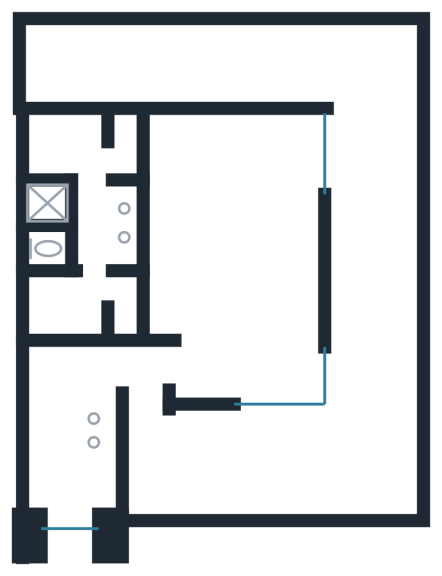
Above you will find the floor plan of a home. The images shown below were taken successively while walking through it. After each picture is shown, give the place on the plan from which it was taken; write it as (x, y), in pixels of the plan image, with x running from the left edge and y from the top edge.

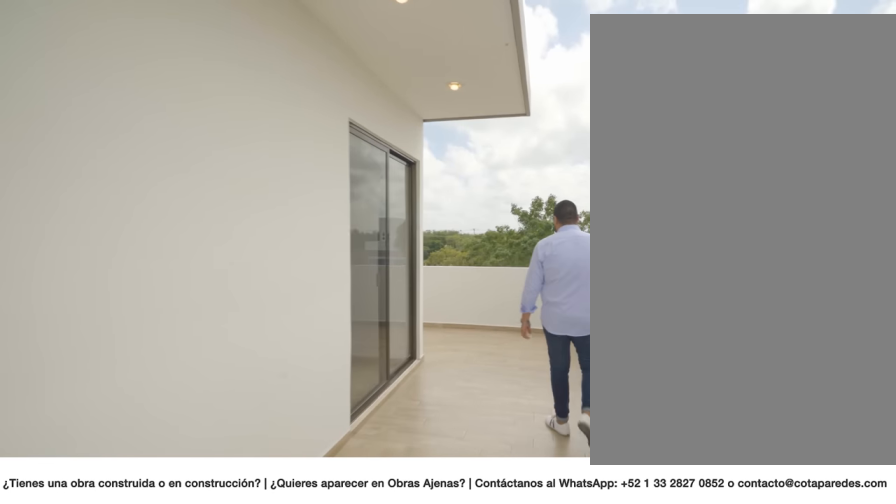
(370, 252)
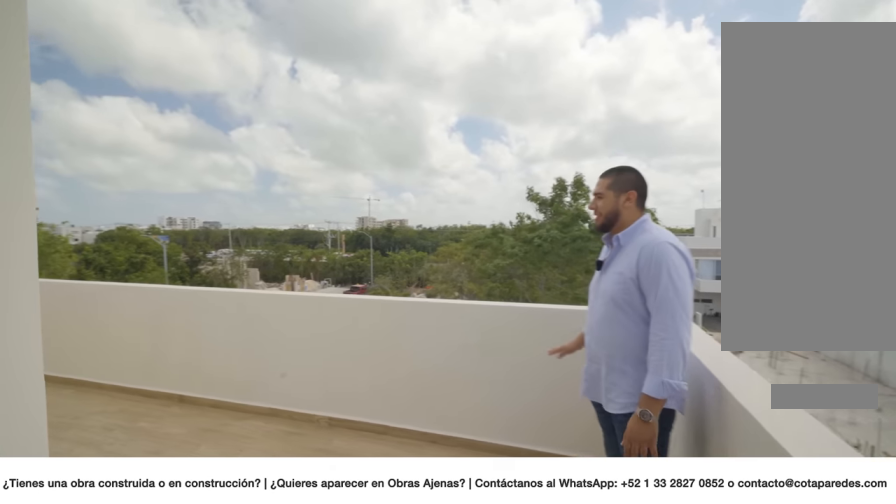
(371, 71)
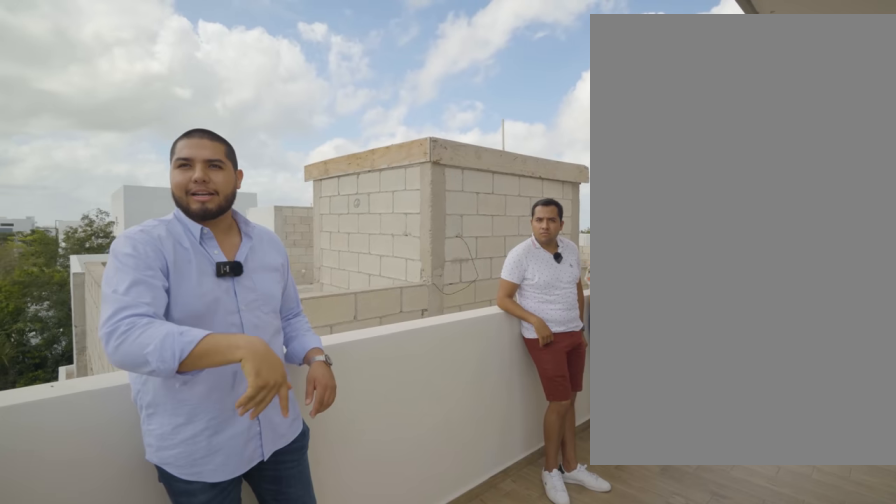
(342, 63)
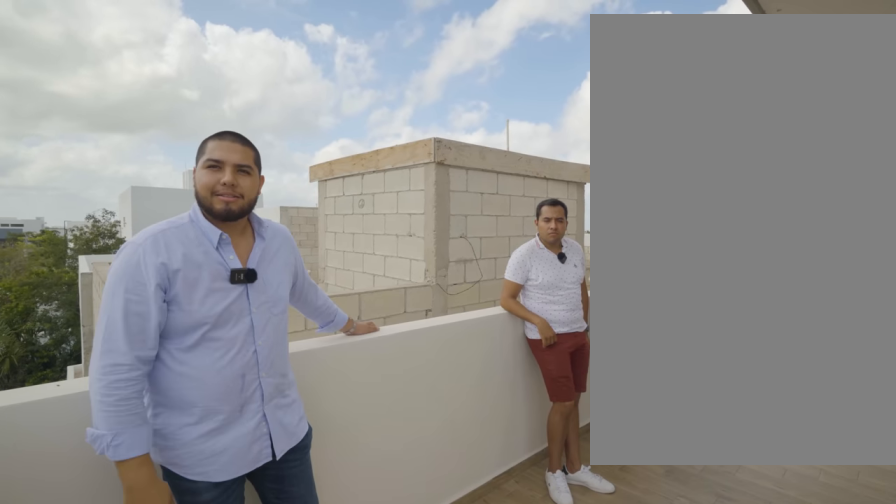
(342, 63)
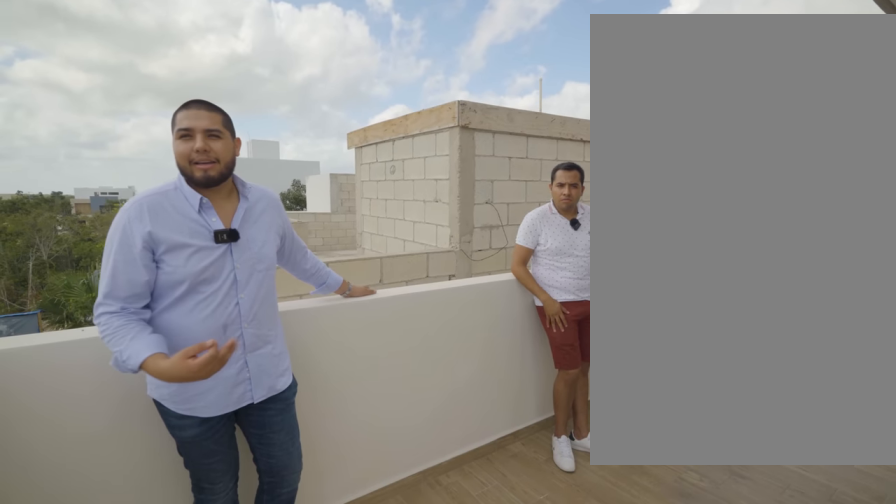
(343, 65)
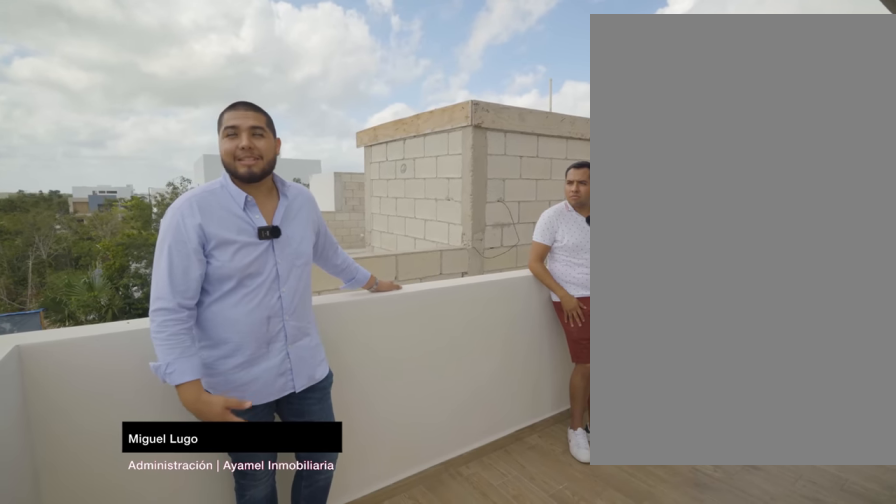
(343, 65)
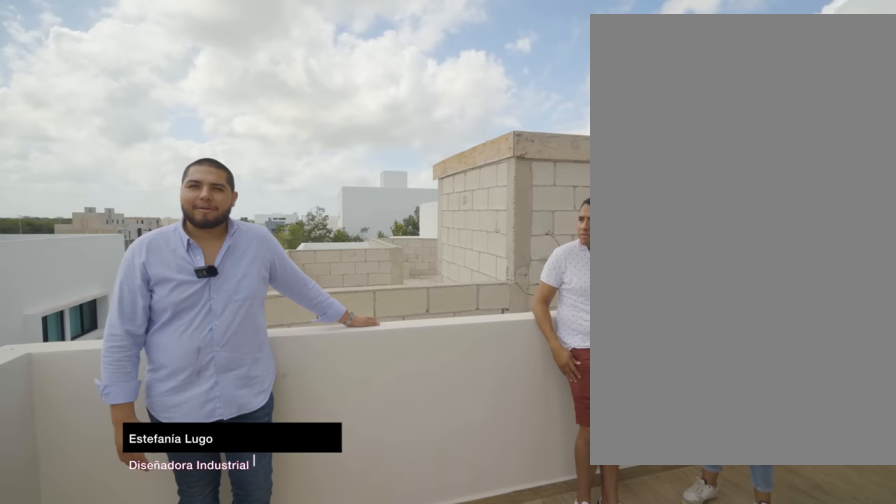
(342, 64)
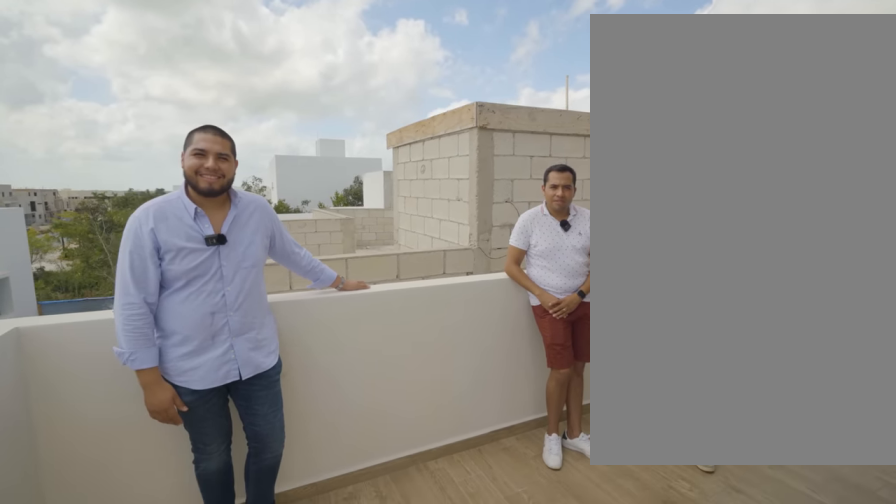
(341, 64)
